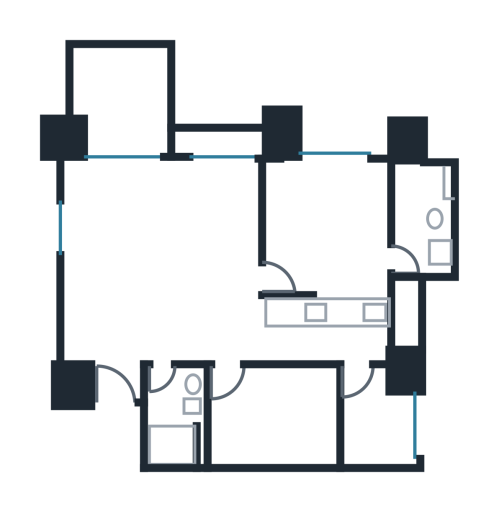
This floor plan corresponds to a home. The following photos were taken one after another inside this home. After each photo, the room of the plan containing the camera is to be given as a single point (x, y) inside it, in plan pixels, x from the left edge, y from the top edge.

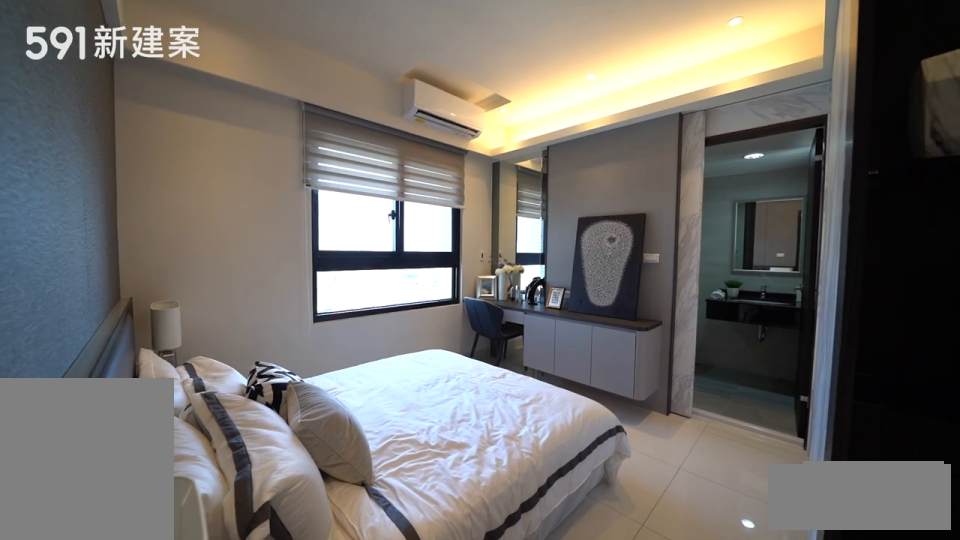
(329, 227)
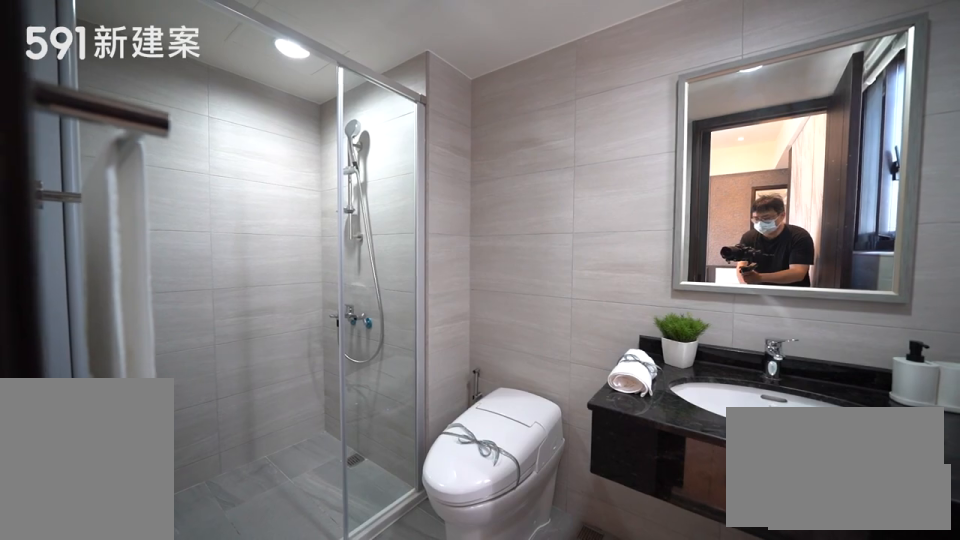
(423, 216)
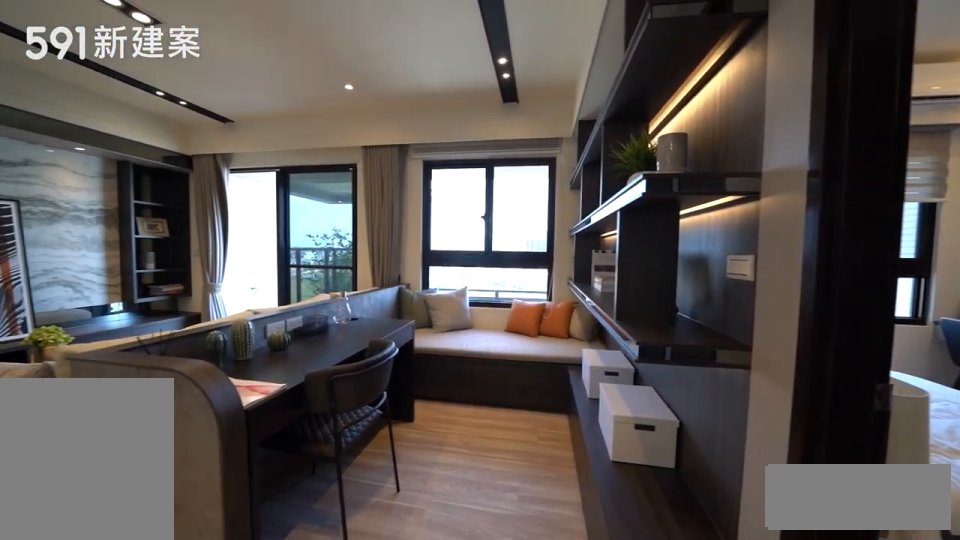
(219, 224)
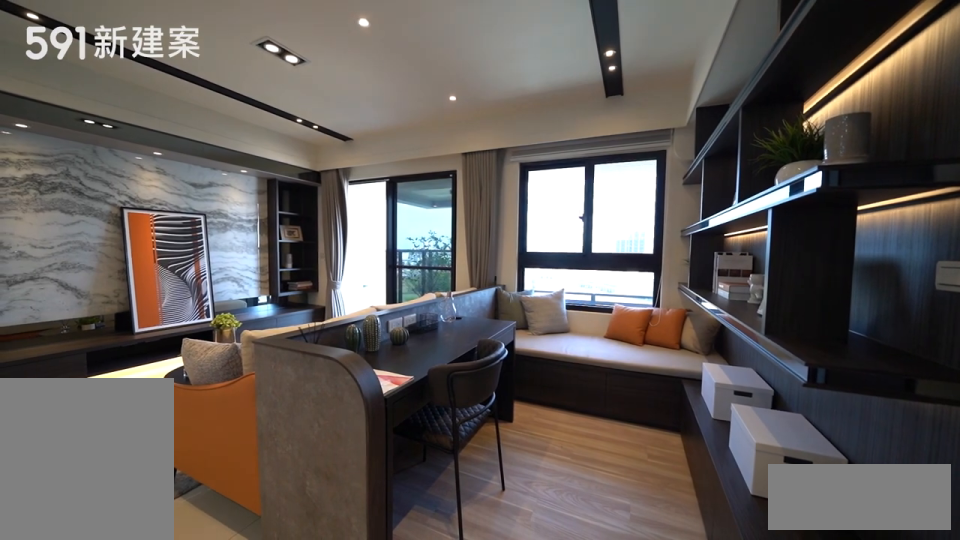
(219, 224)
